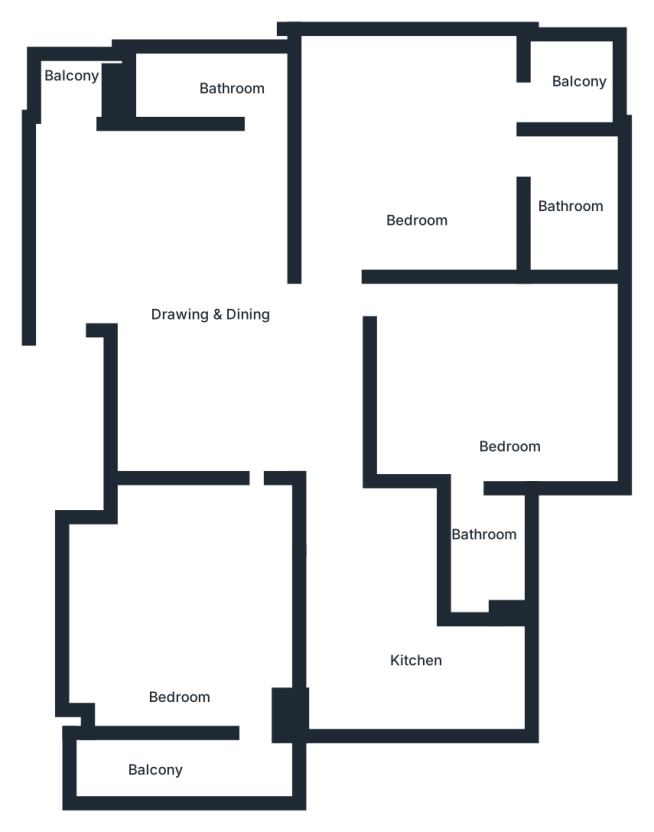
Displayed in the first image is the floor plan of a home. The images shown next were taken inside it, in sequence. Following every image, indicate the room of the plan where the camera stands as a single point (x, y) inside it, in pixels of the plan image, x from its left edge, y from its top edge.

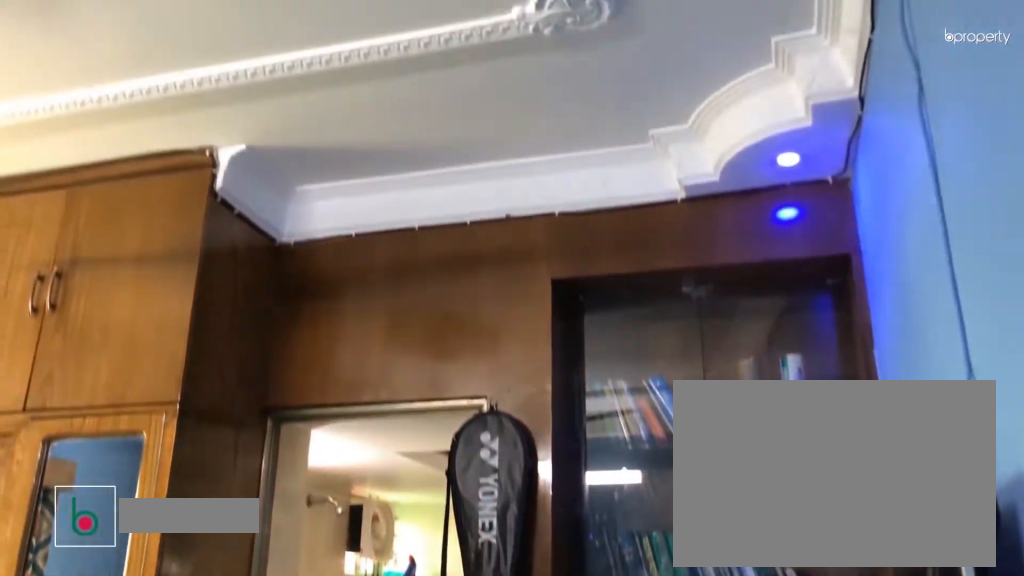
(515, 381)
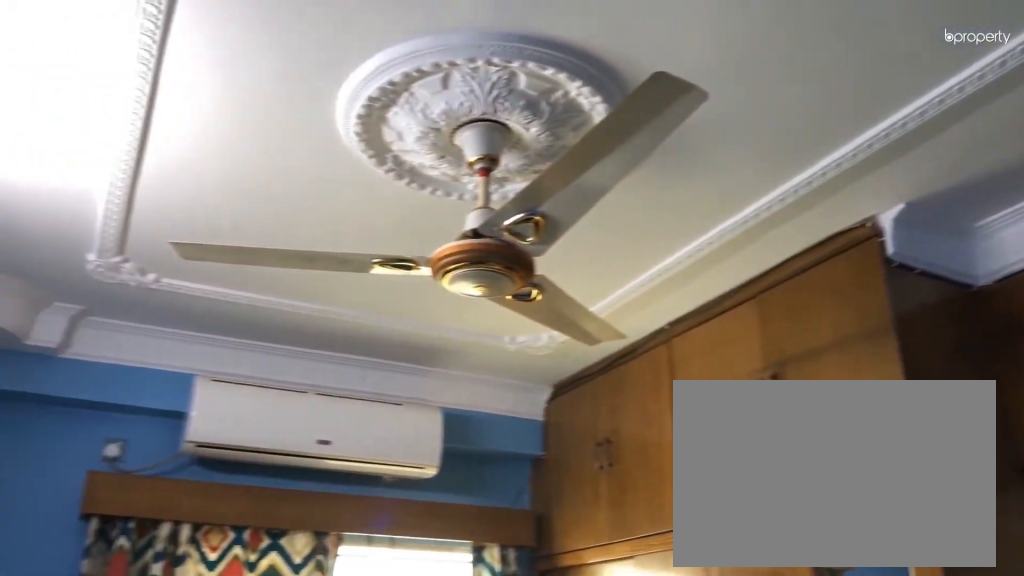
(515, 381)
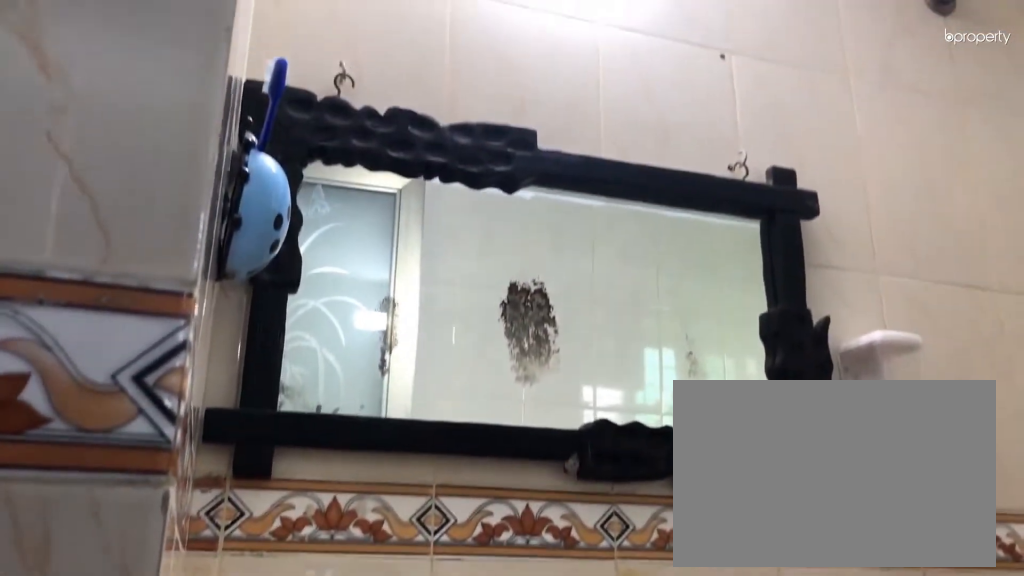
(486, 555)
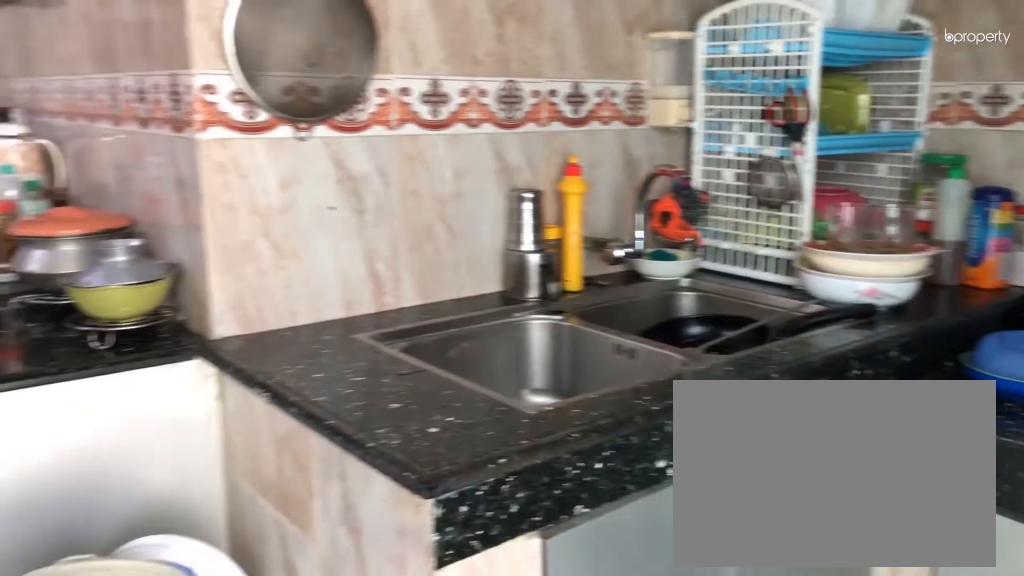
(430, 674)
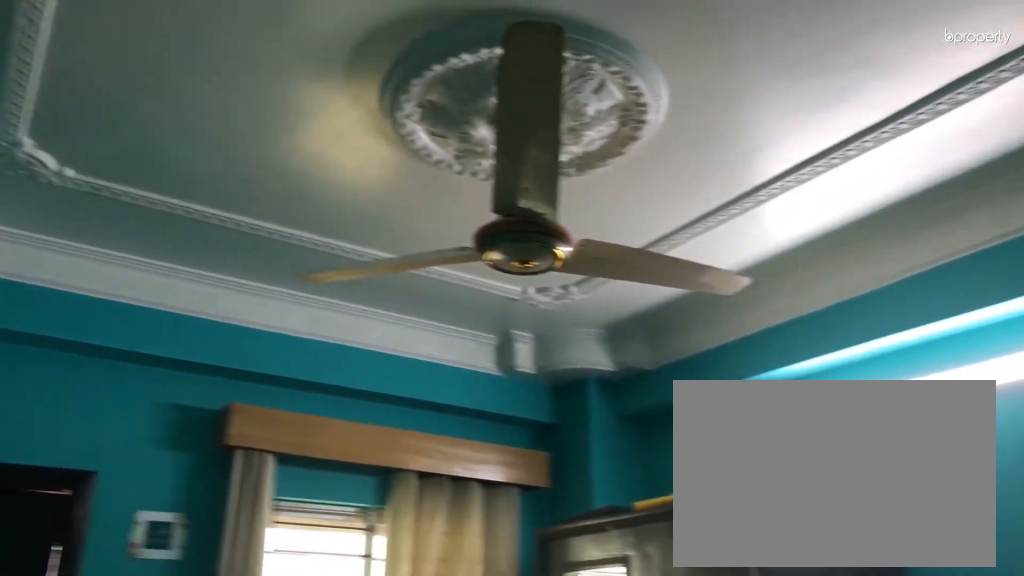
(198, 624)
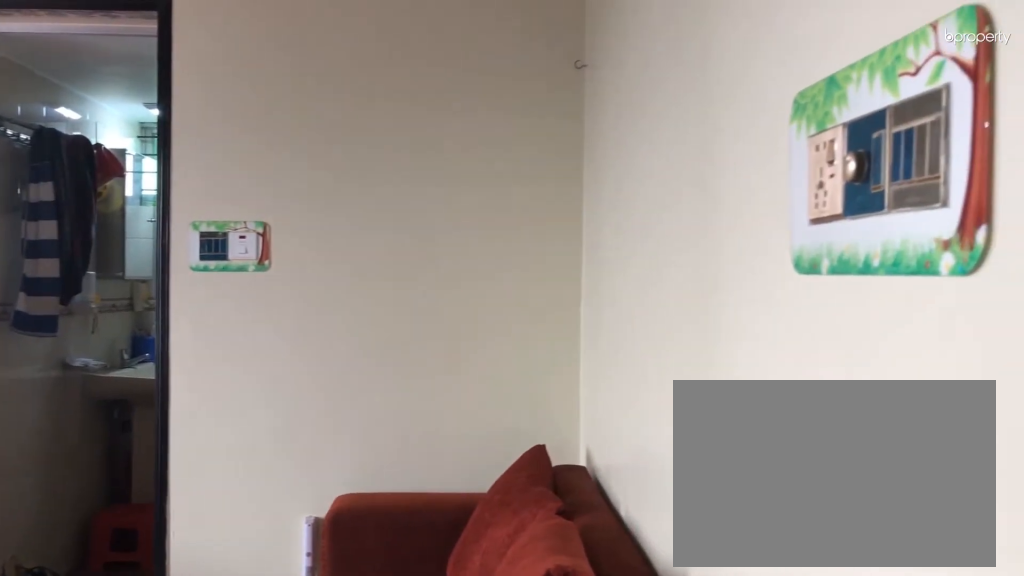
(418, 165)
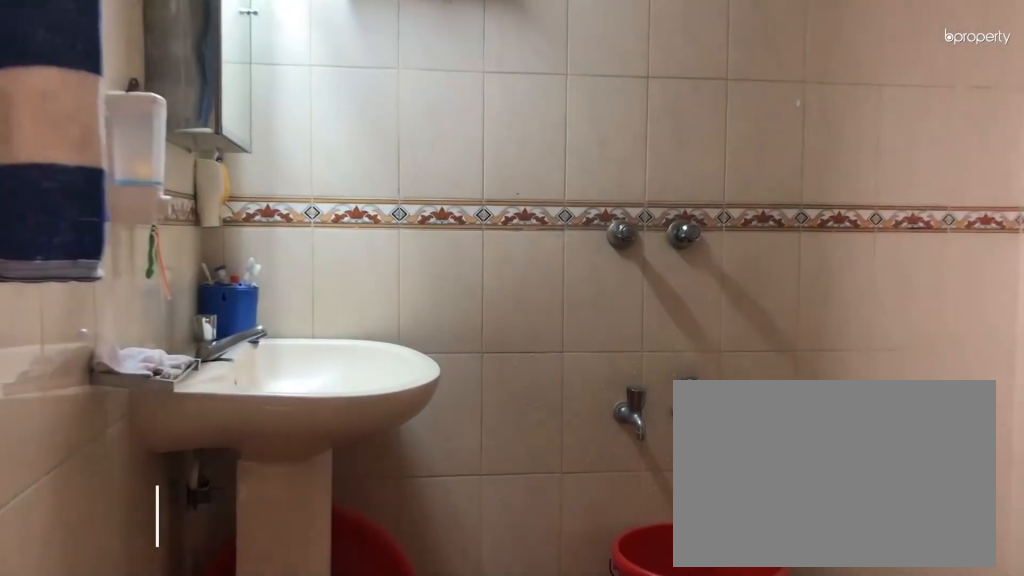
(572, 199)
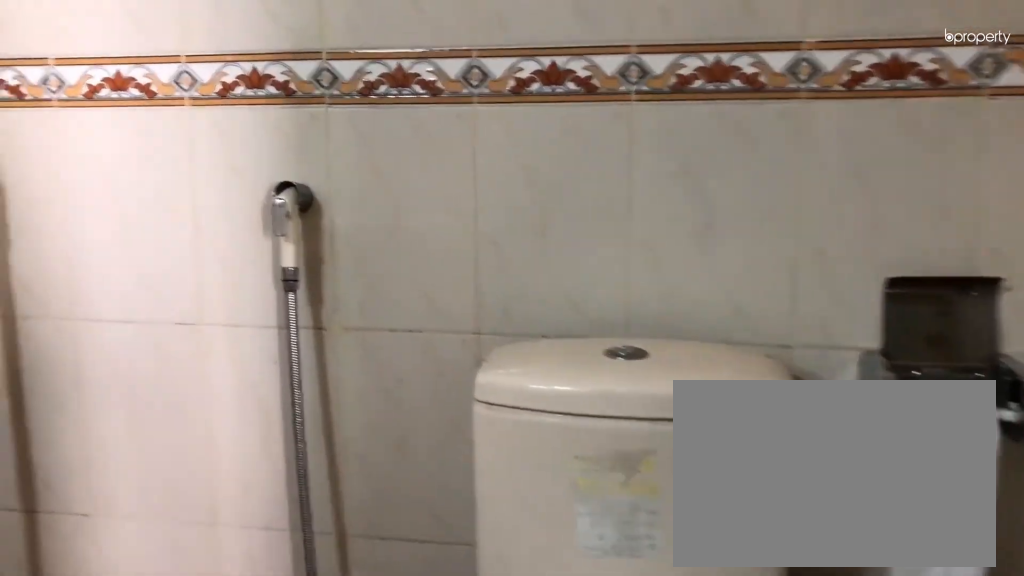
(572, 199)
